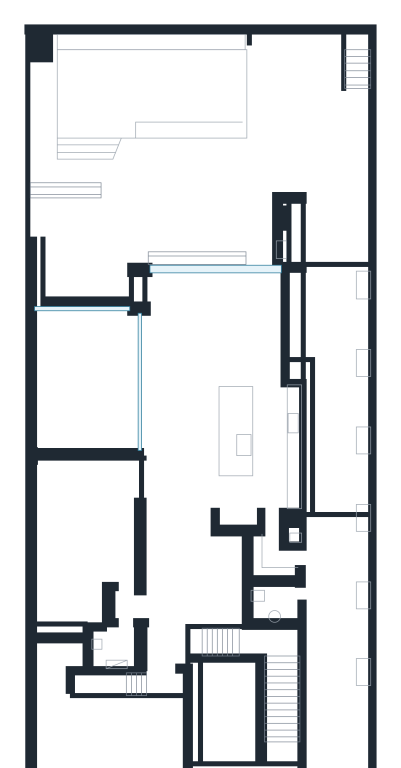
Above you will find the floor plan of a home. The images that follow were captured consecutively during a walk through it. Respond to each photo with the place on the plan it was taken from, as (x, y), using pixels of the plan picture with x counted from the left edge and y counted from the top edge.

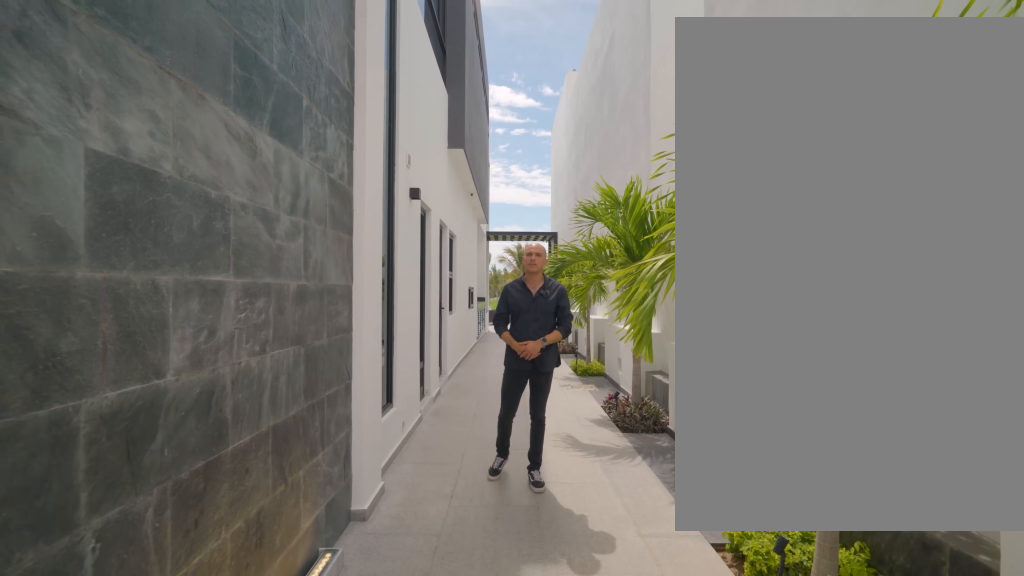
(342, 747)
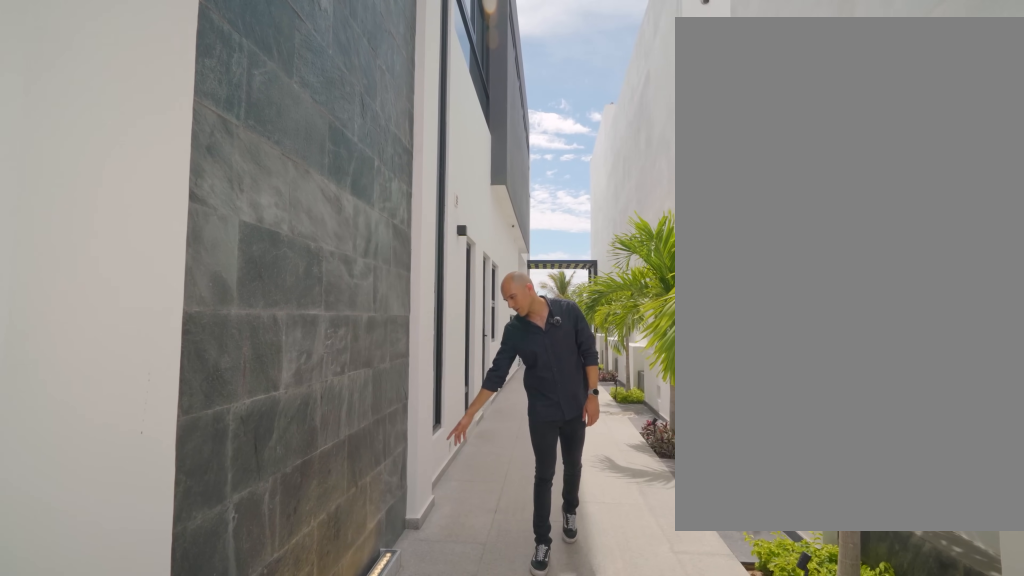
(337, 731)
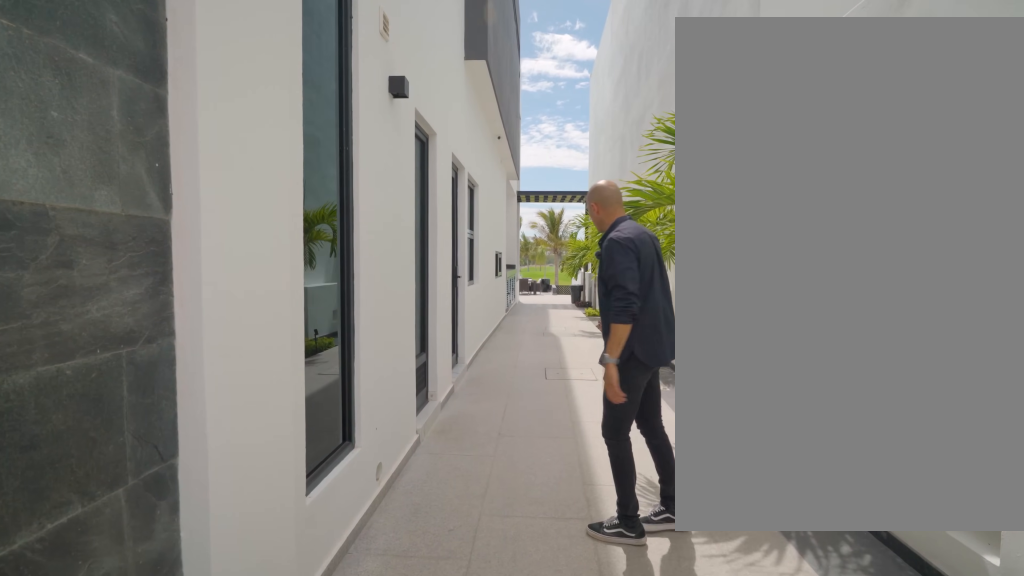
(332, 703)
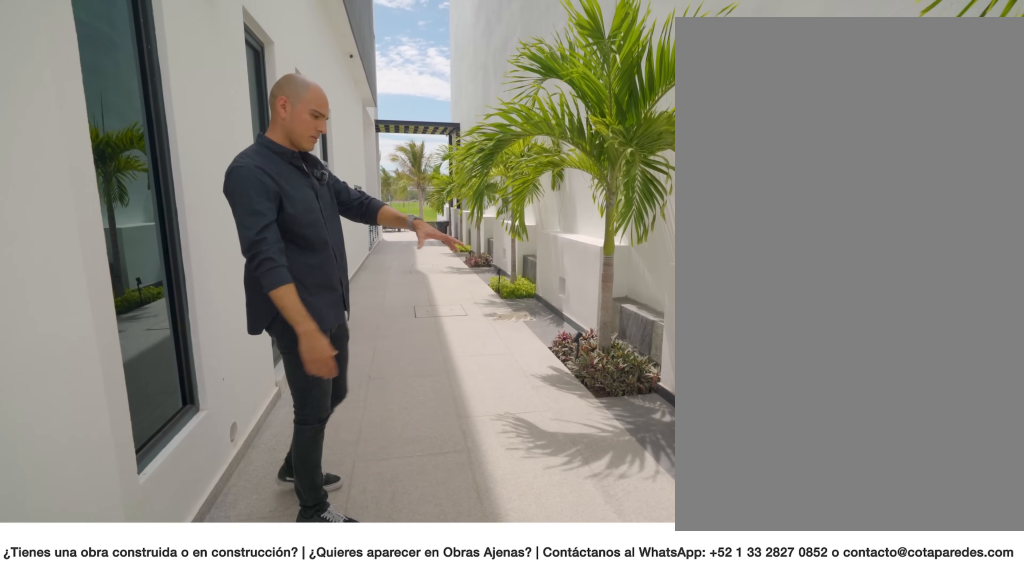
(332, 703)
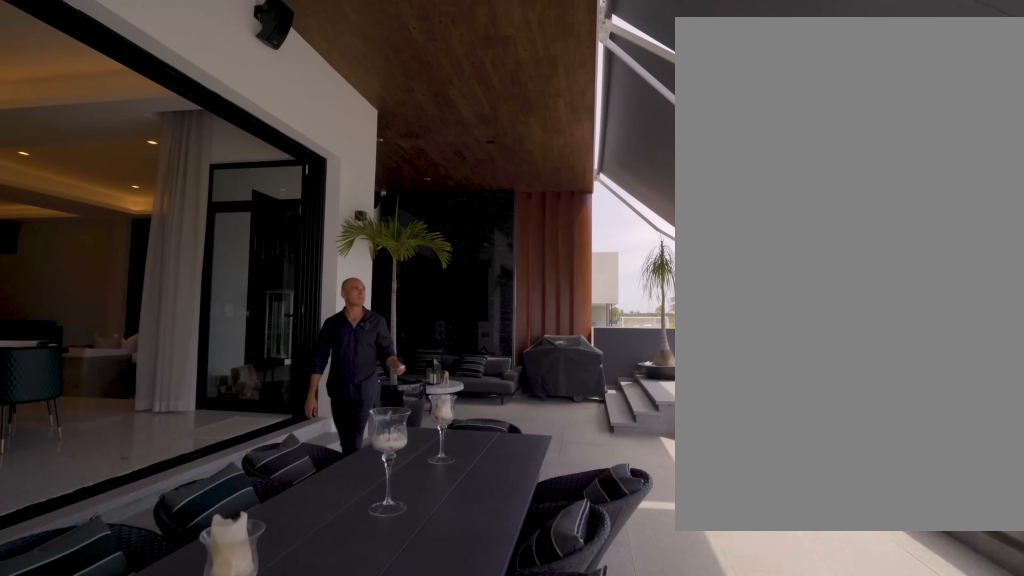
(268, 196)
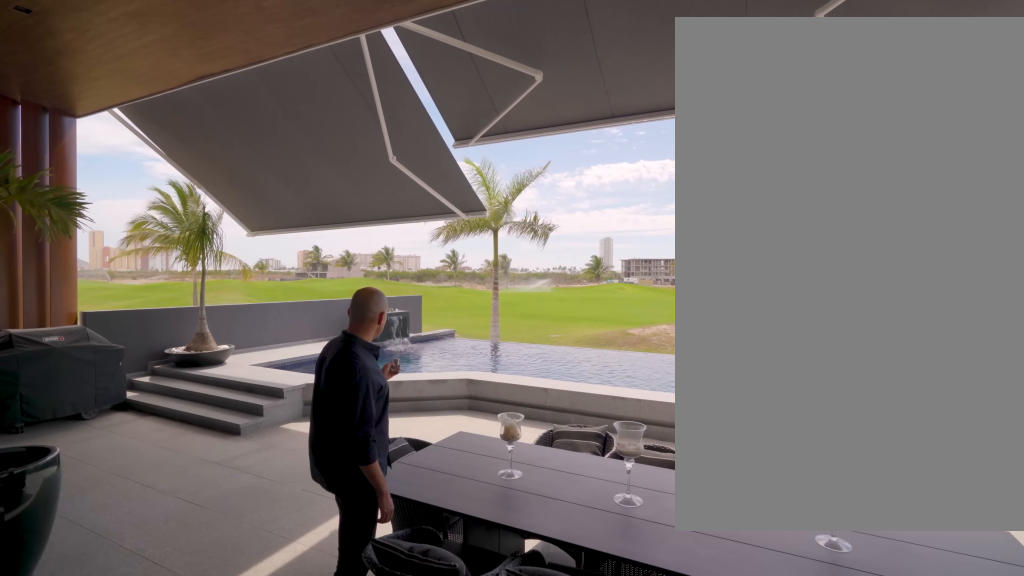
(200, 267)
